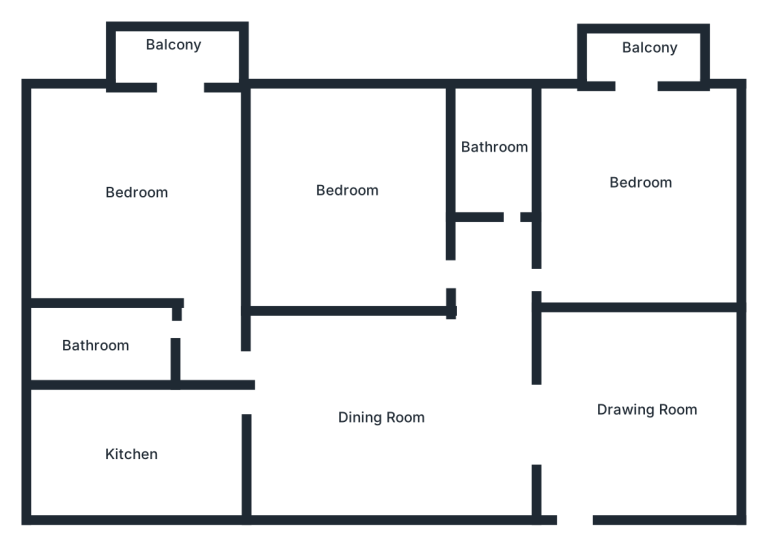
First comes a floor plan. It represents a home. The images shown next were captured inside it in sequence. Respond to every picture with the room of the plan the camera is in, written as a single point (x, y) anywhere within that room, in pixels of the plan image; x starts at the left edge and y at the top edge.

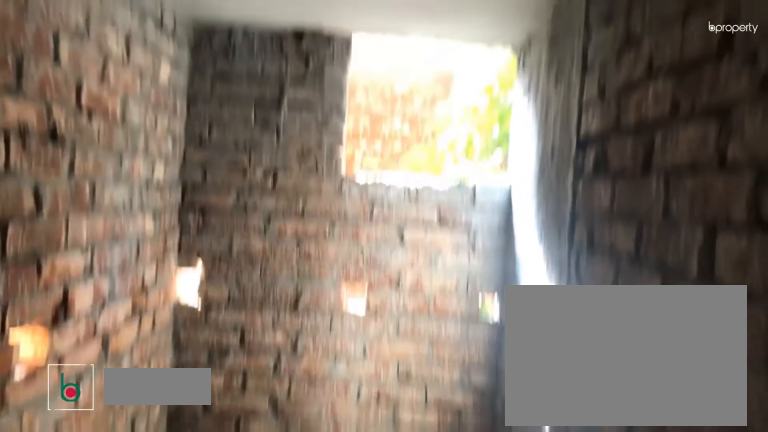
(99, 342)
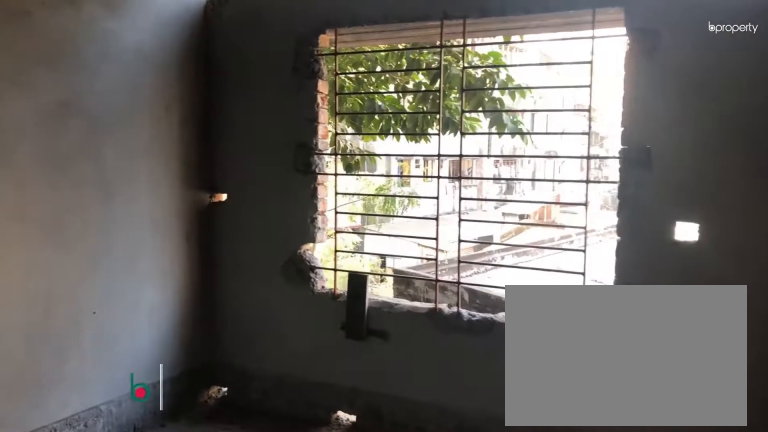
(431, 267)
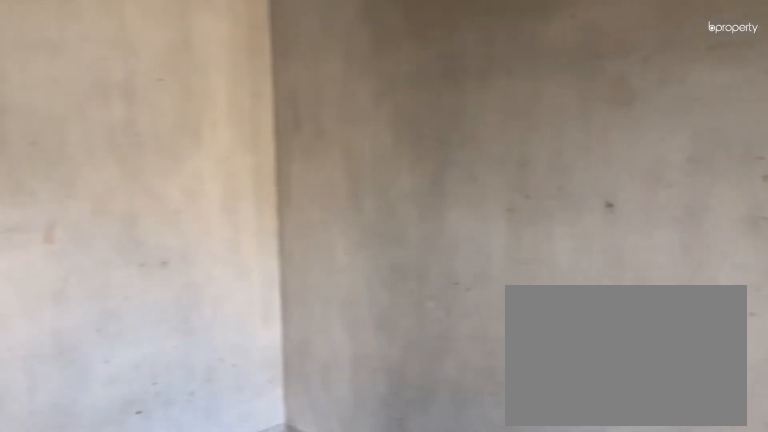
(349, 194)
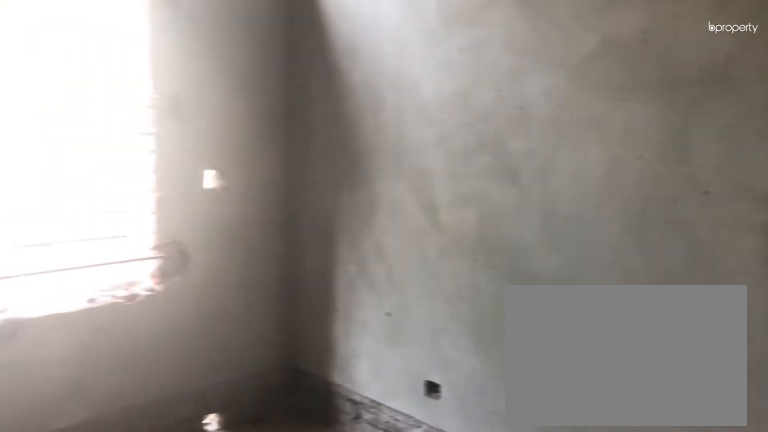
(349, 195)
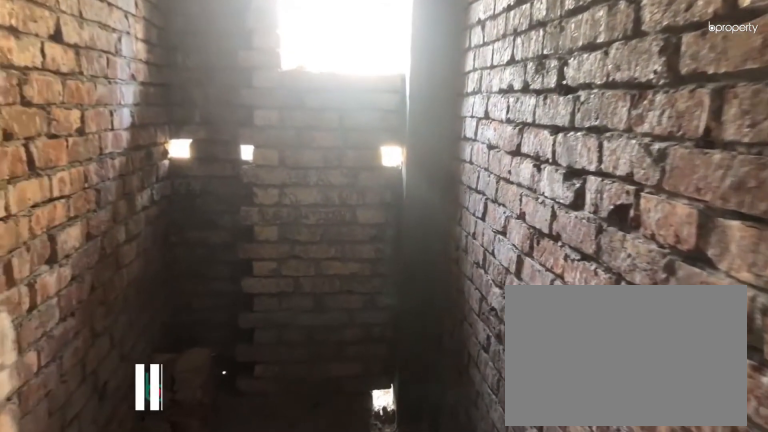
(492, 147)
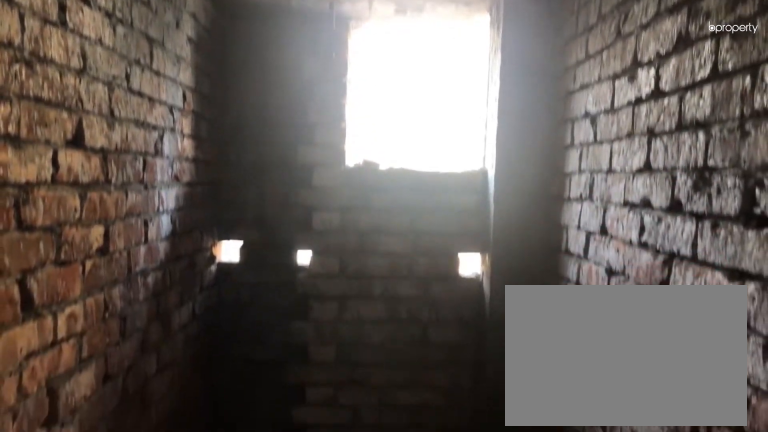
(492, 147)
